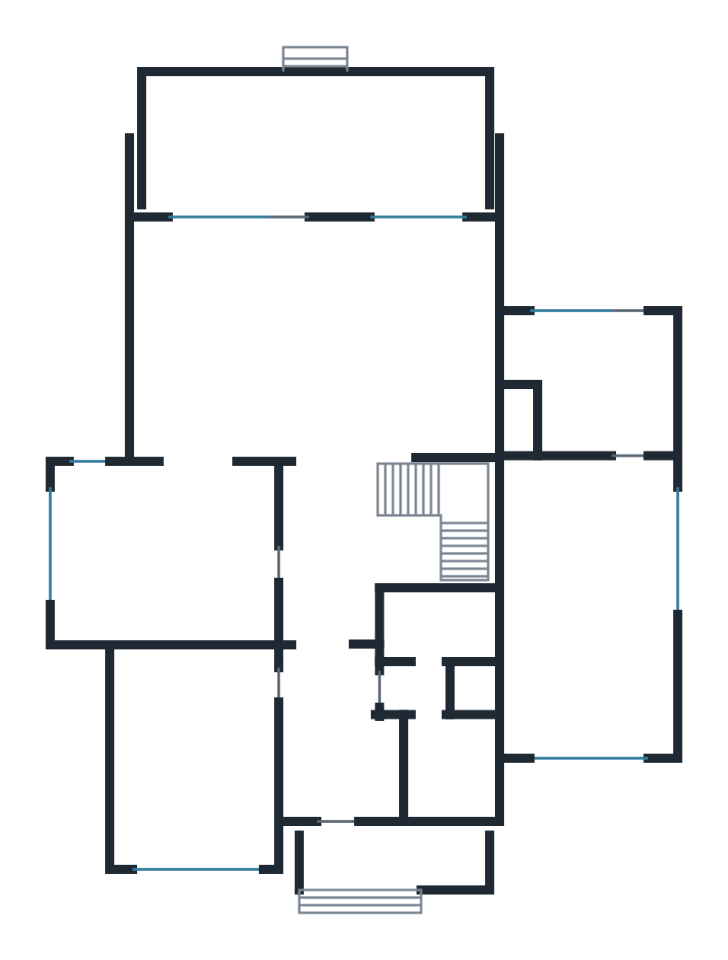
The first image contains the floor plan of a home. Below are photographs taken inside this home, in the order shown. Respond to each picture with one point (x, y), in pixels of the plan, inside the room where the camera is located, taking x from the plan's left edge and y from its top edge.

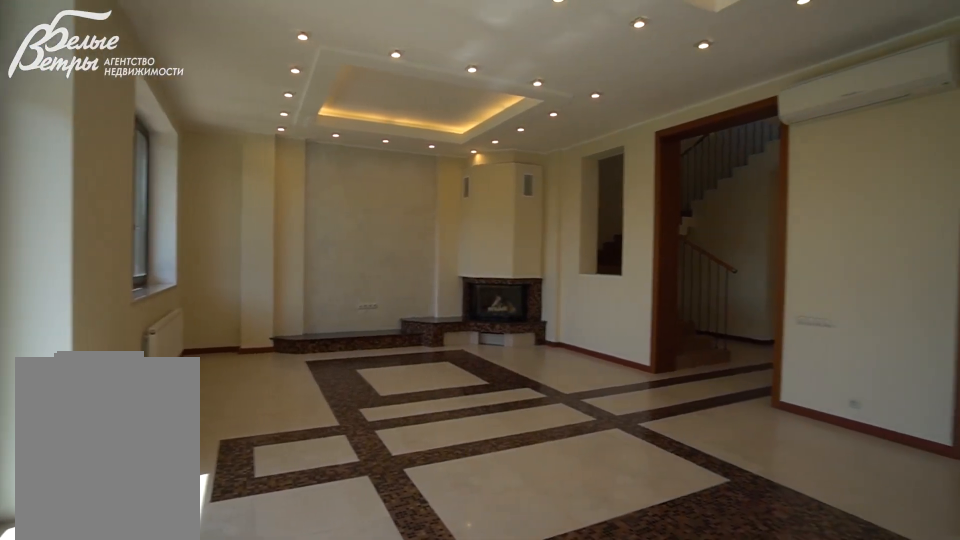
(316, 335)
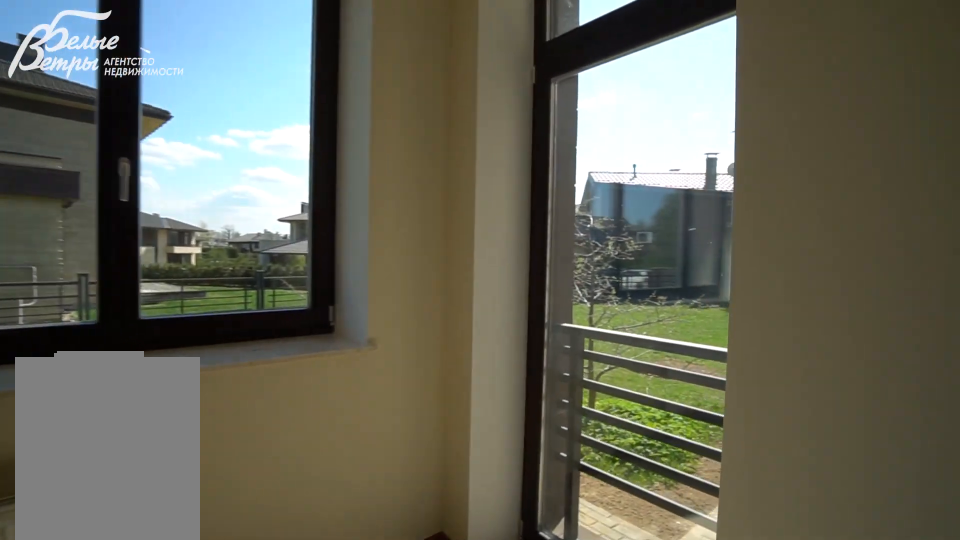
(168, 552)
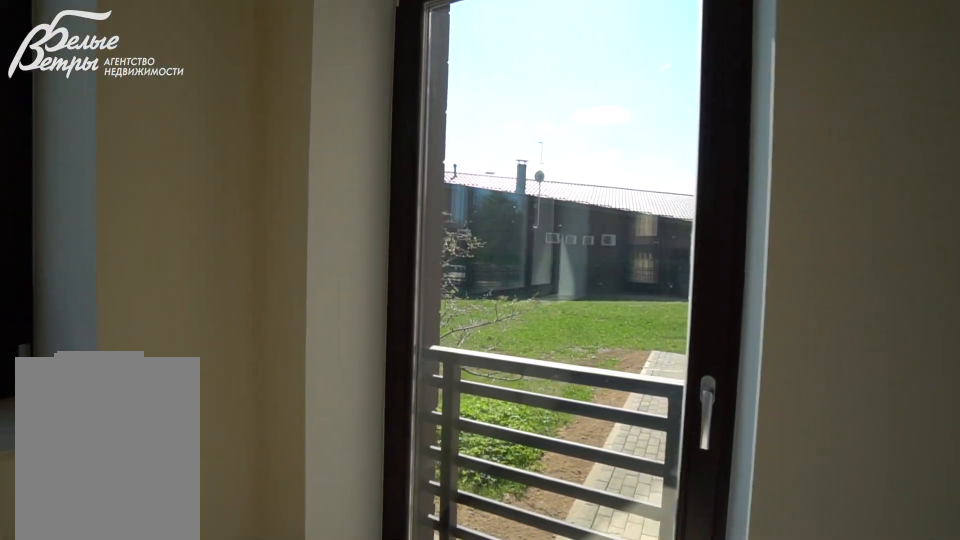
(168, 552)
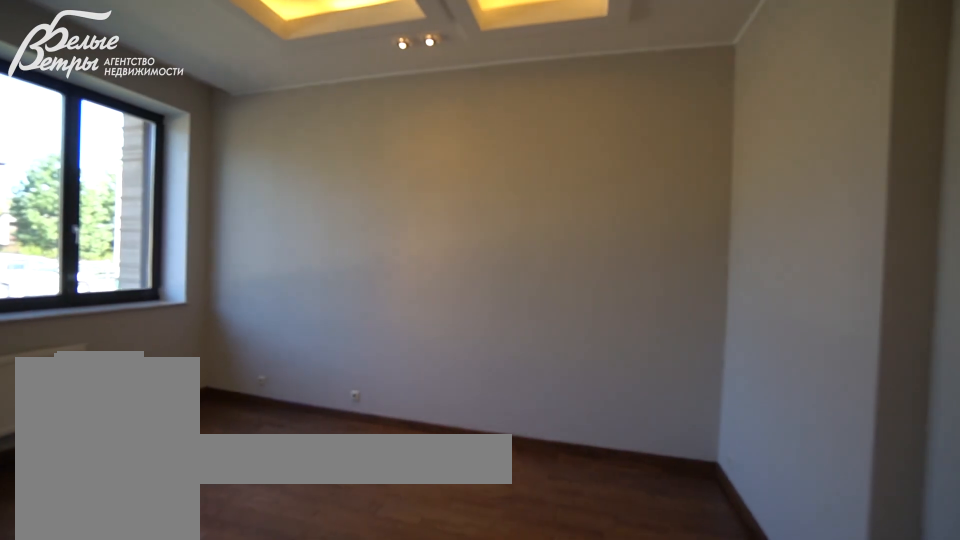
(192, 755)
